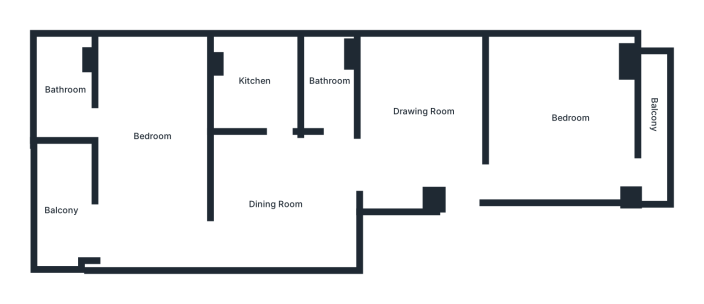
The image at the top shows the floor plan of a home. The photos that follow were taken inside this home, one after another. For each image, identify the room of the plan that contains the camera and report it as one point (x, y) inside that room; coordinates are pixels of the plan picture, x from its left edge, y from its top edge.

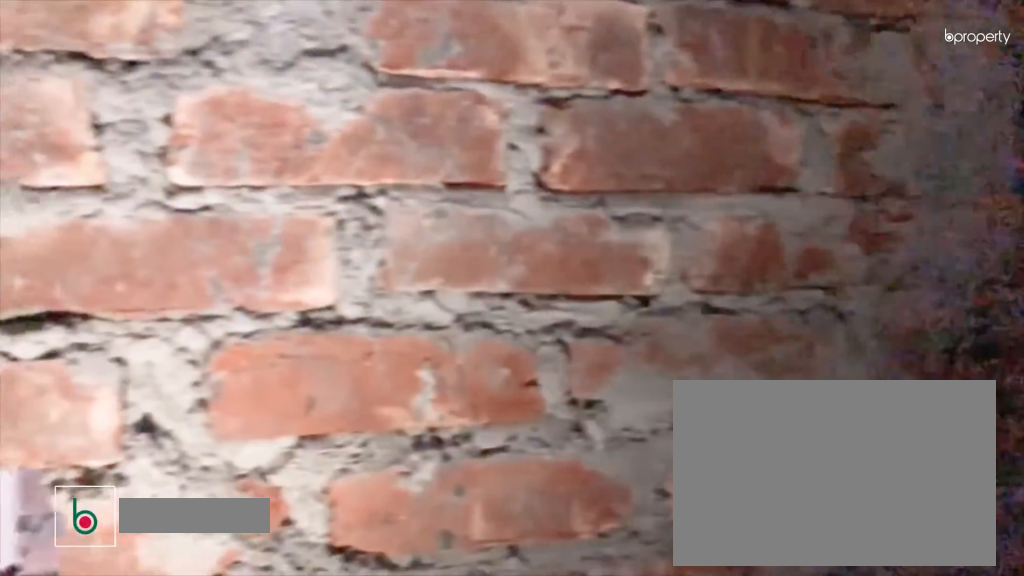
(328, 85)
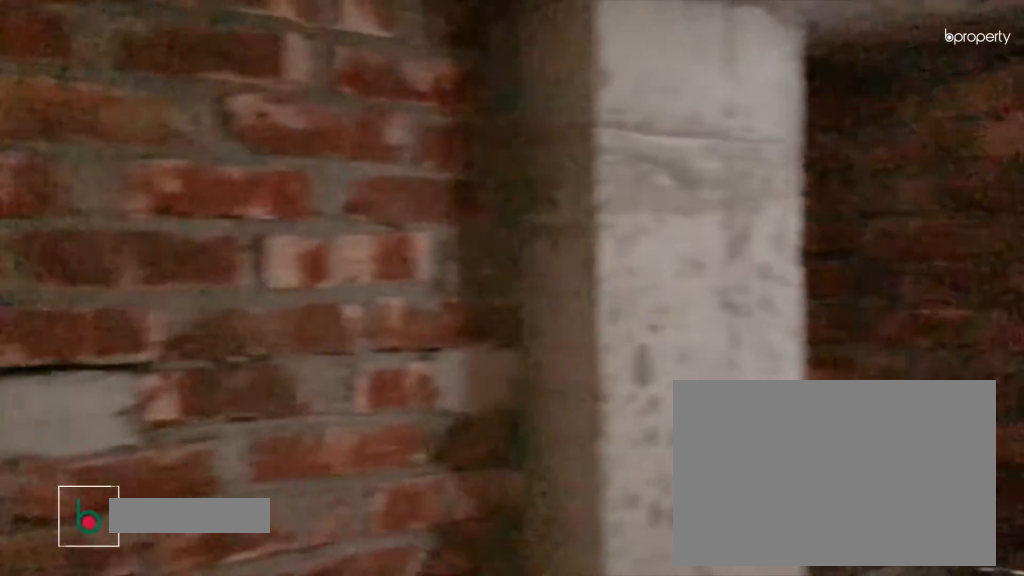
(255, 82)
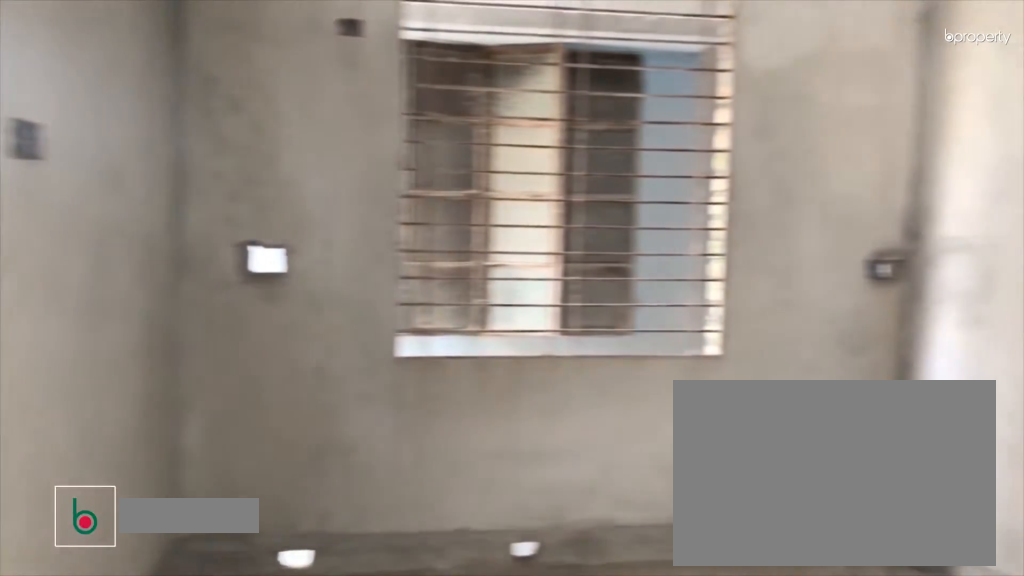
(149, 141)
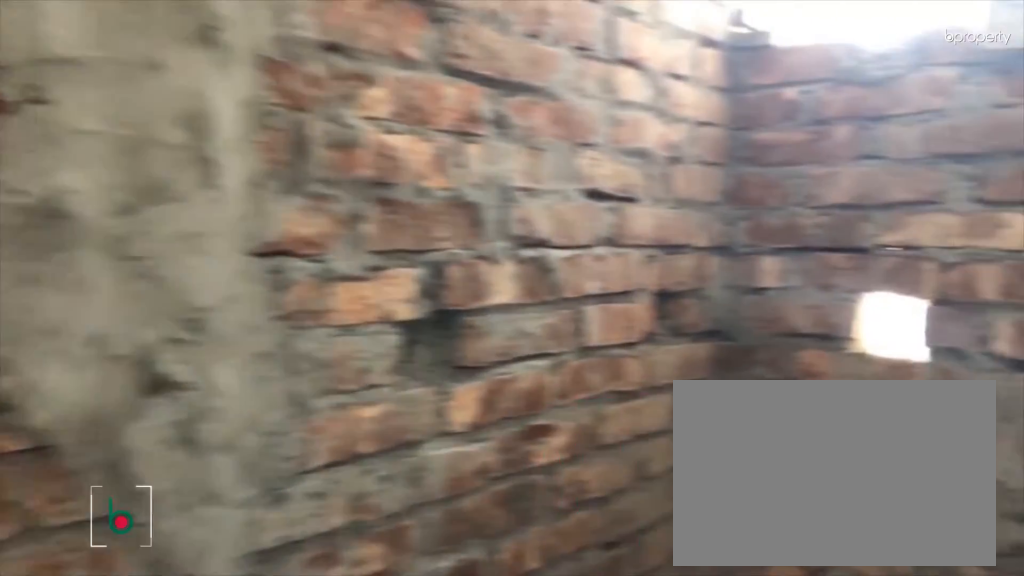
(65, 88)
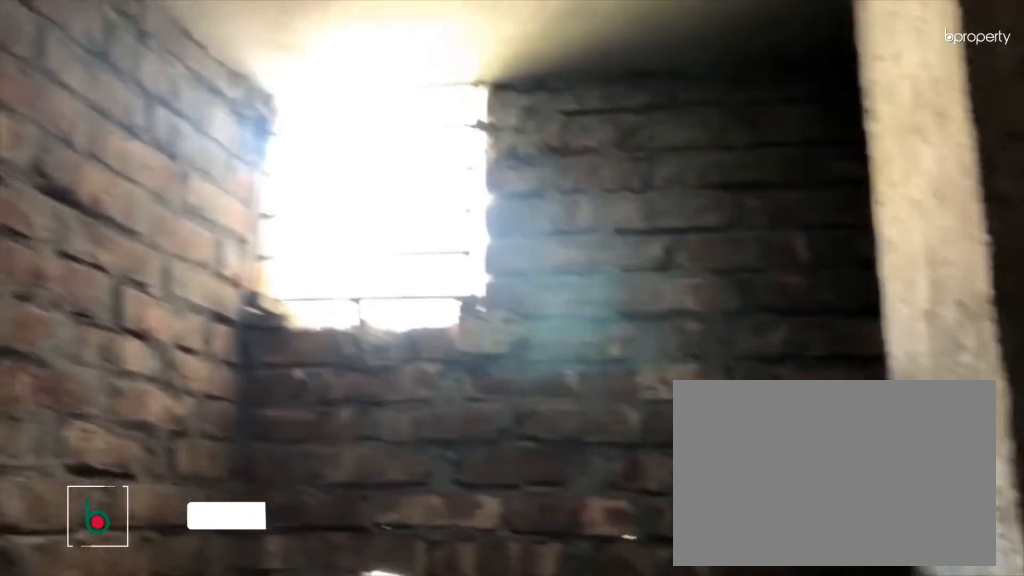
(65, 88)
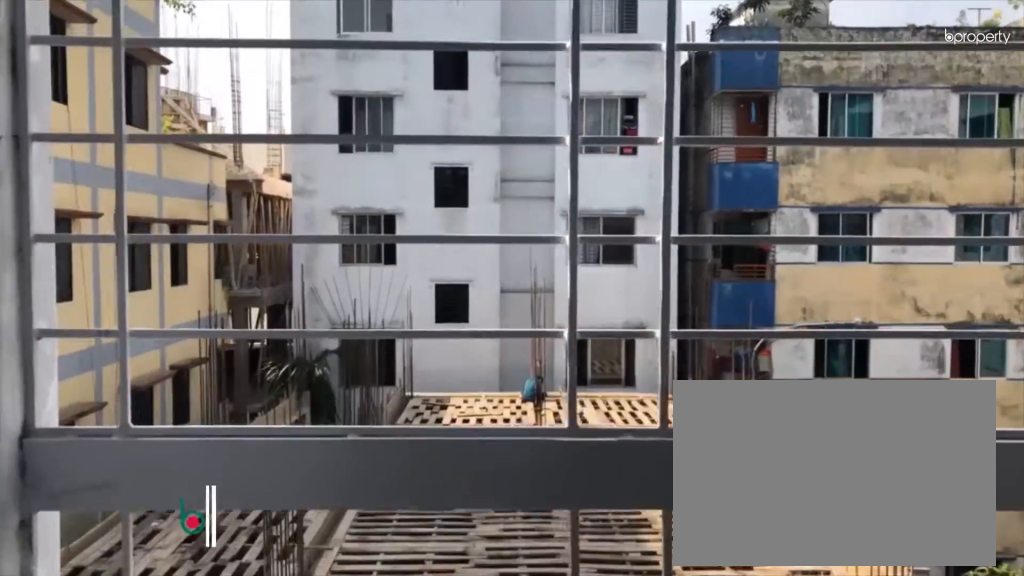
(60, 206)
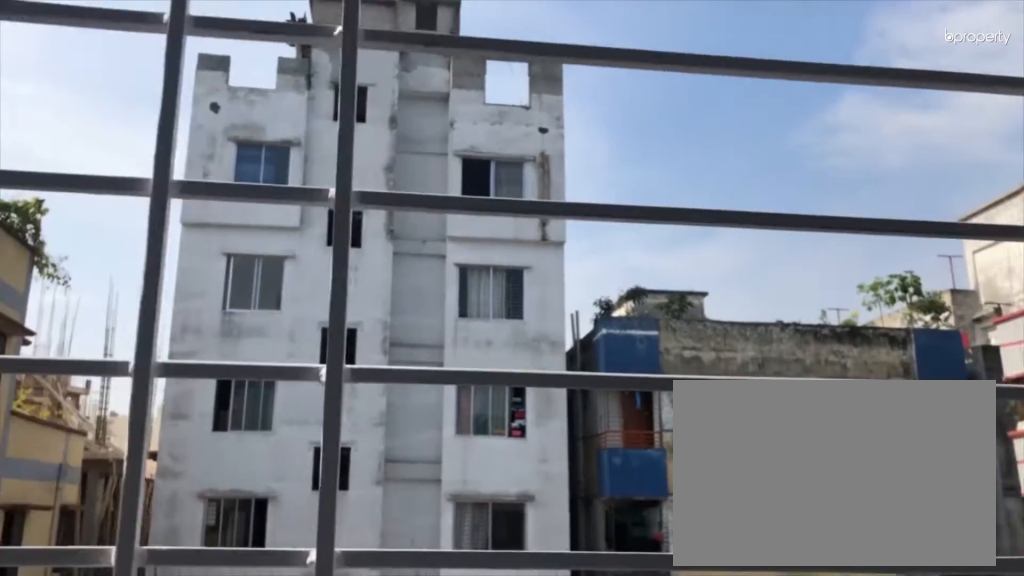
(60, 207)
